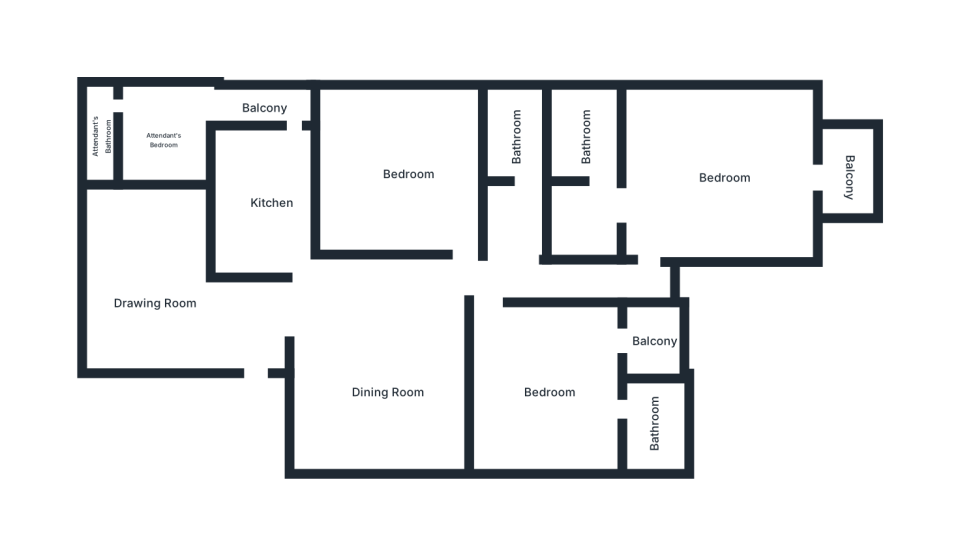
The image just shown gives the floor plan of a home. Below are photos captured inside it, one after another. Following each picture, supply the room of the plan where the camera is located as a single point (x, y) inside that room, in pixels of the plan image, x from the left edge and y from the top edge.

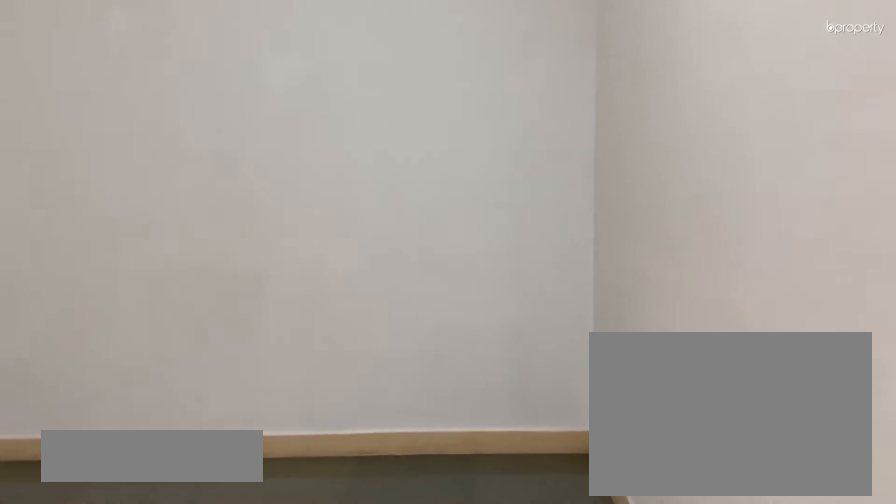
(550, 392)
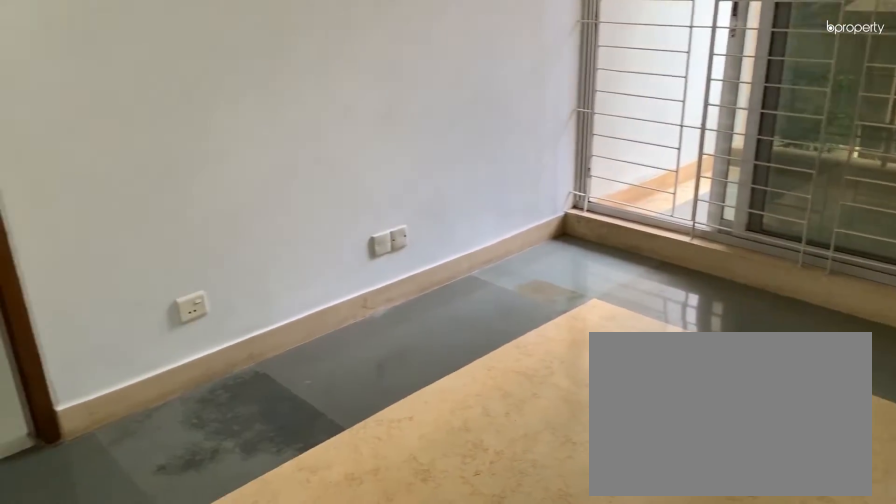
(550, 392)
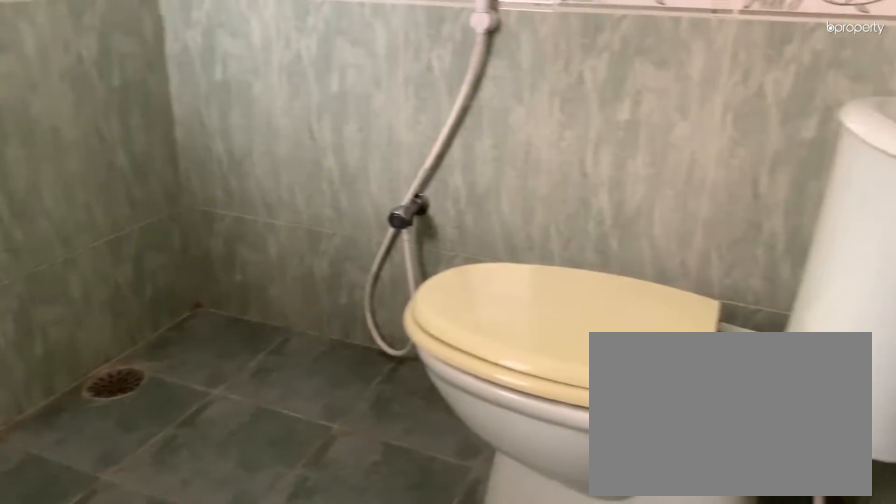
(651, 421)
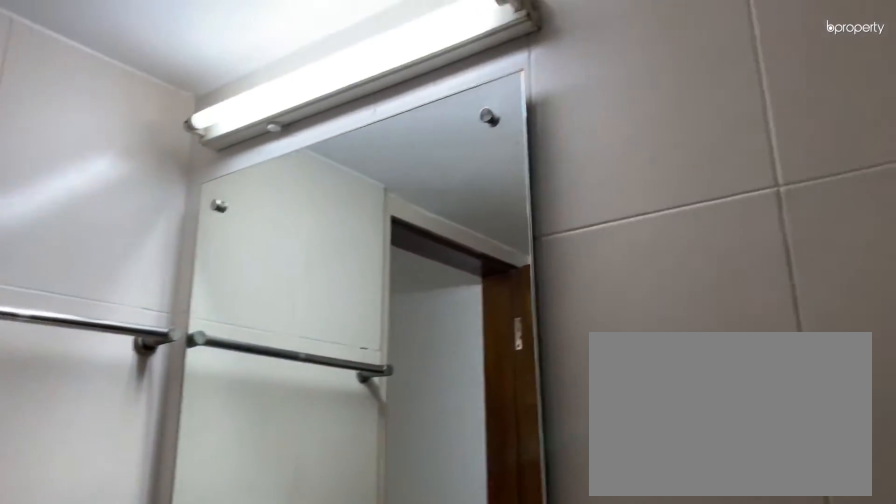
(517, 131)
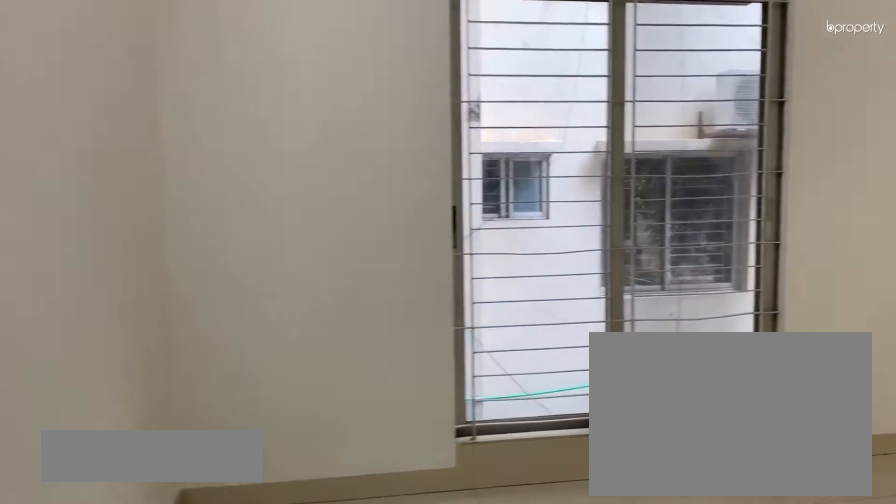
(722, 180)
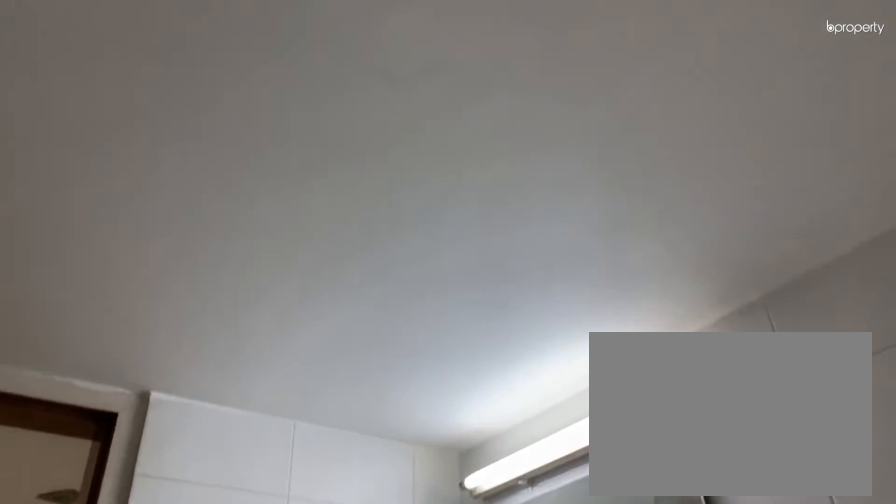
(586, 134)
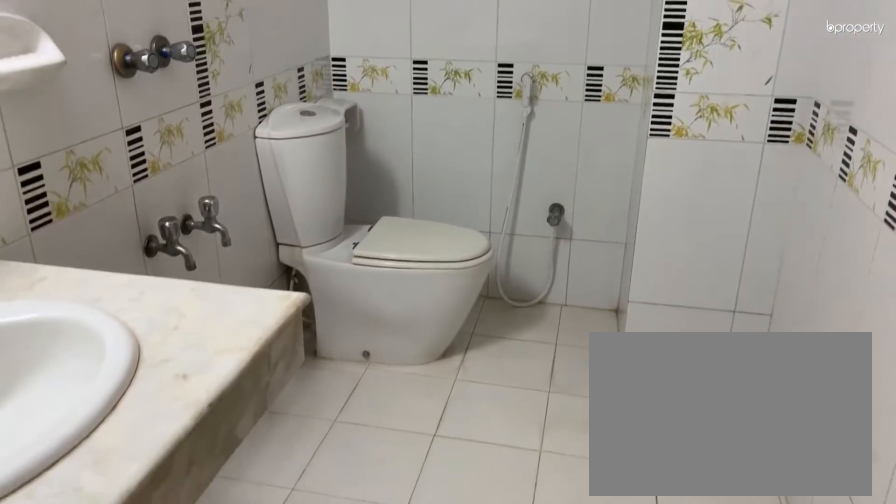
(586, 134)
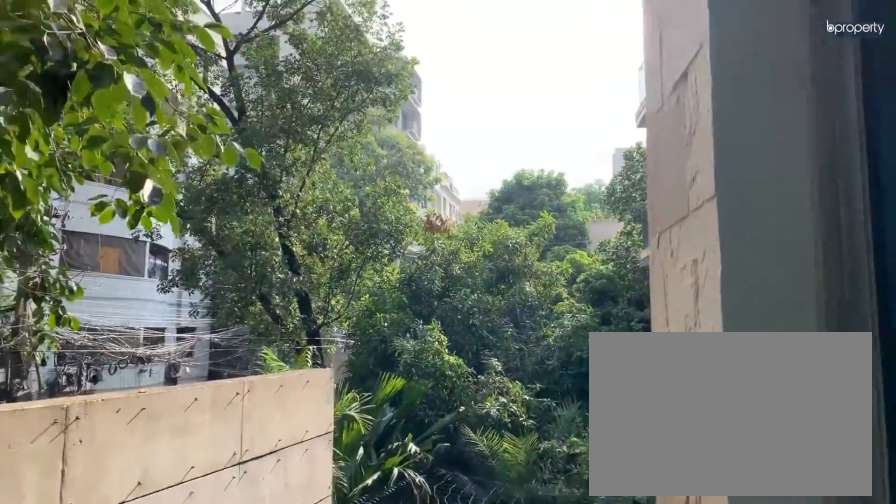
(850, 171)
